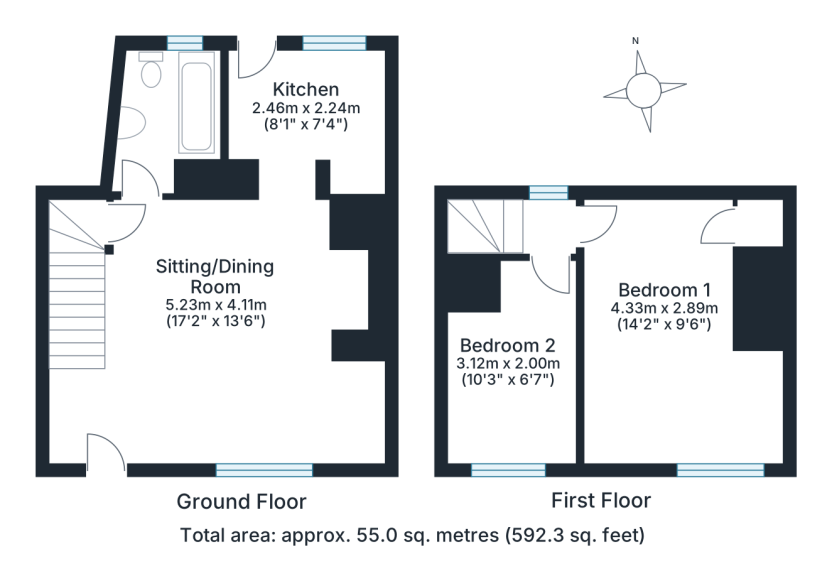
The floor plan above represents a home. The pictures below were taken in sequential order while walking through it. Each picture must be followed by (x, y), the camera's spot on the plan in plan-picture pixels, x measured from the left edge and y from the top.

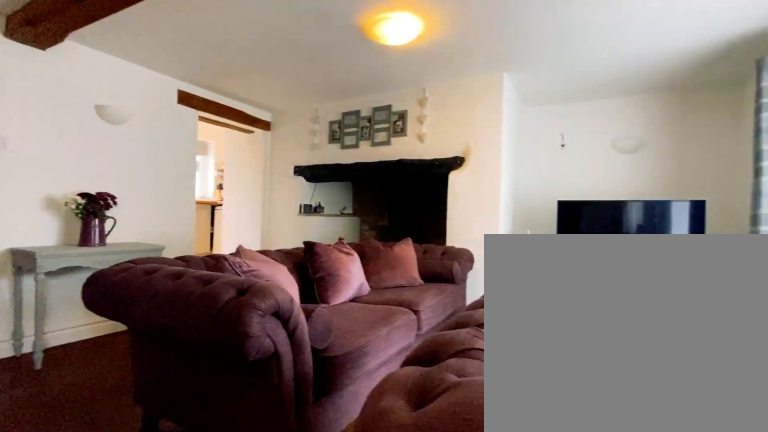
(154, 353)
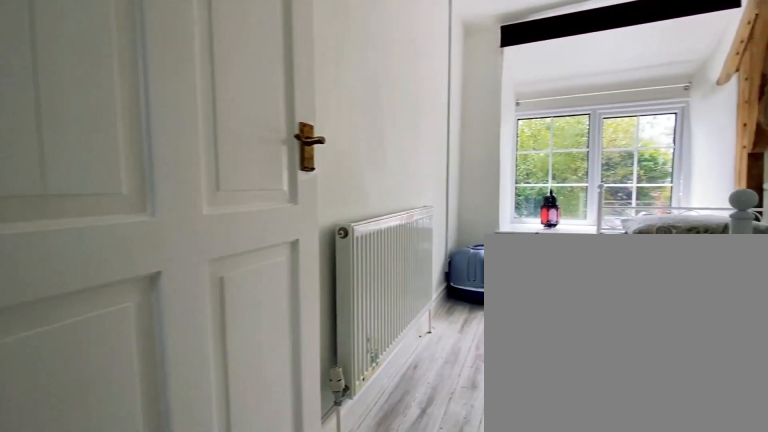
(536, 306)
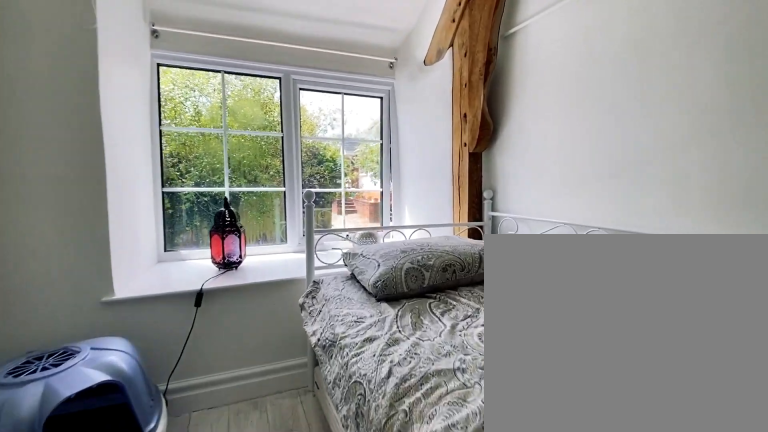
(513, 403)
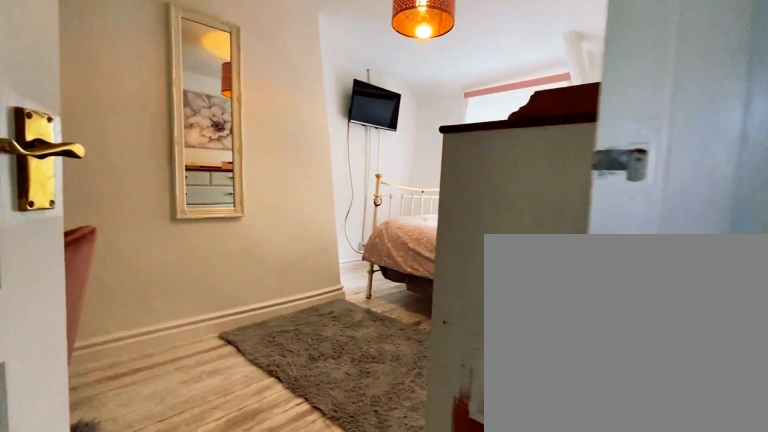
(589, 251)
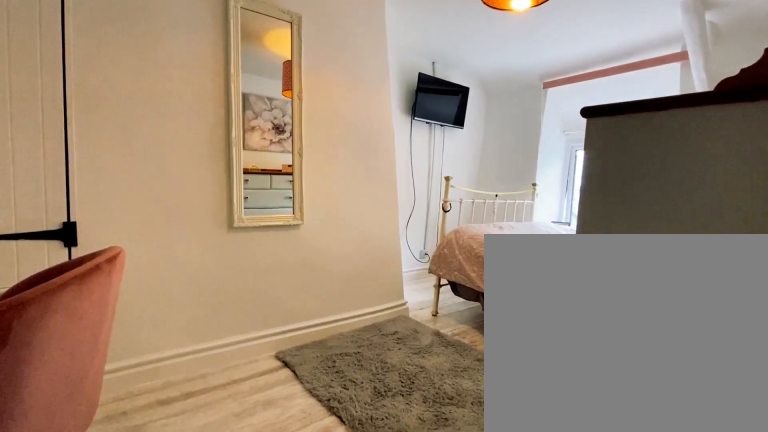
(608, 279)
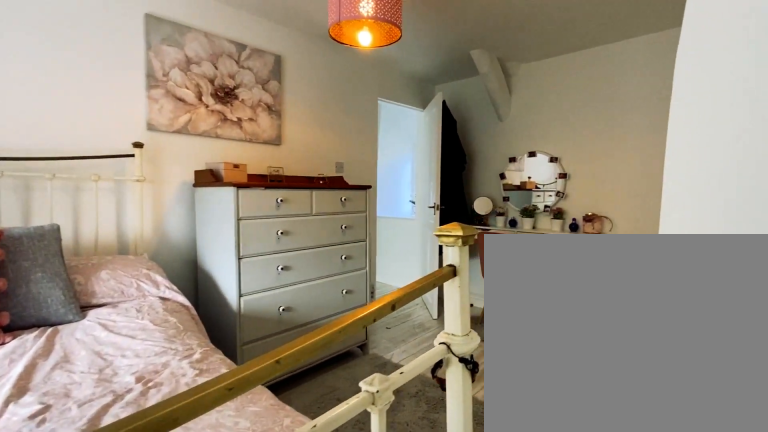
(666, 362)
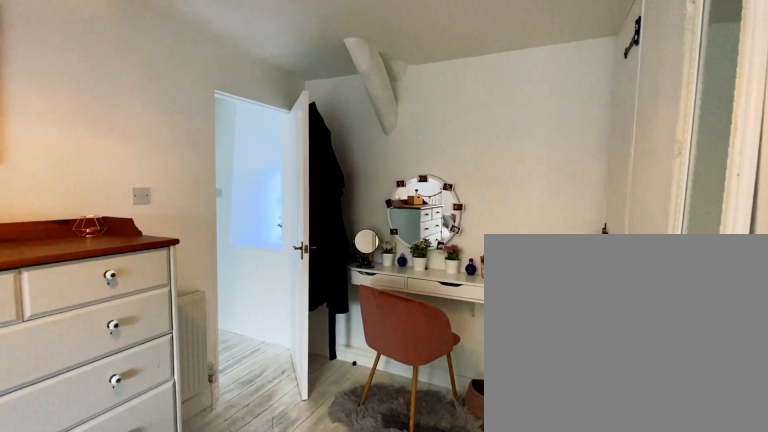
(666, 362)
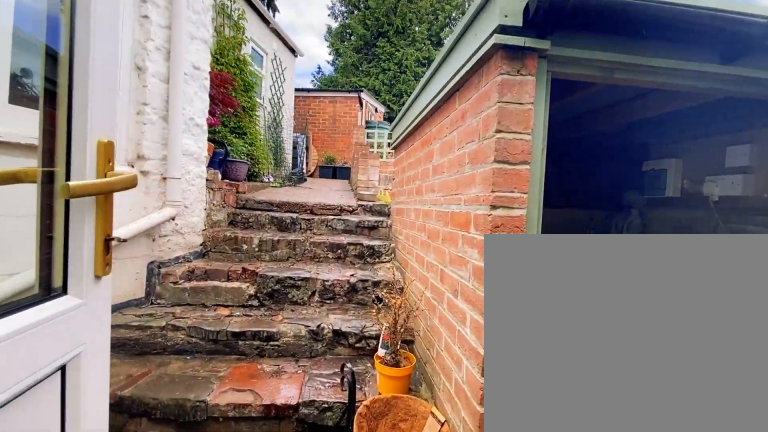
(255, 30)
